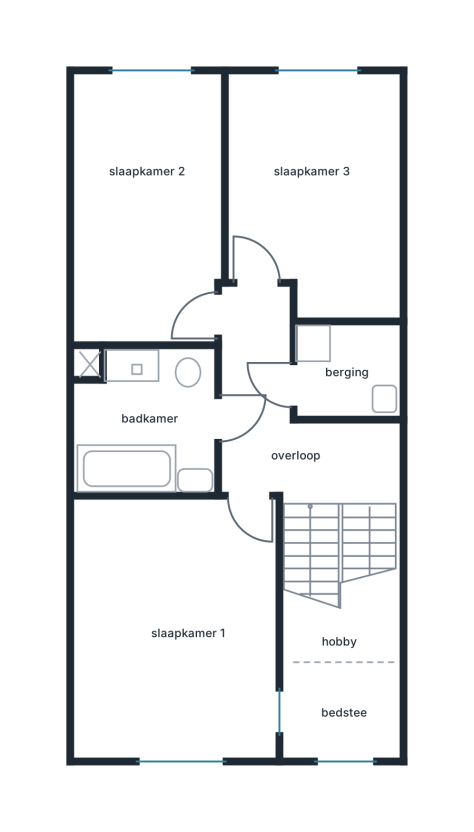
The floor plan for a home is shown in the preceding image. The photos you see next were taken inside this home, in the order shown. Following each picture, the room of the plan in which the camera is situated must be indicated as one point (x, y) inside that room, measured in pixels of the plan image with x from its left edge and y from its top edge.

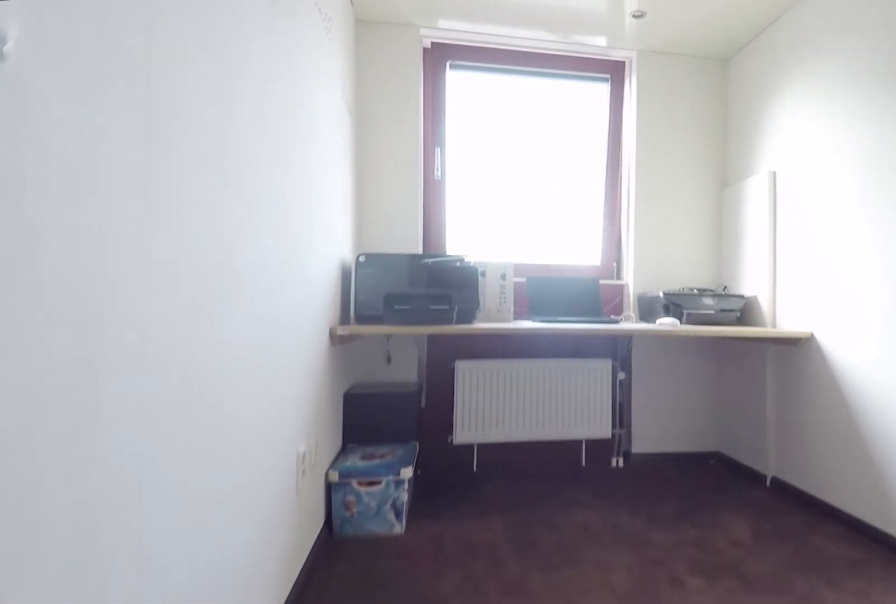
(343, 671)
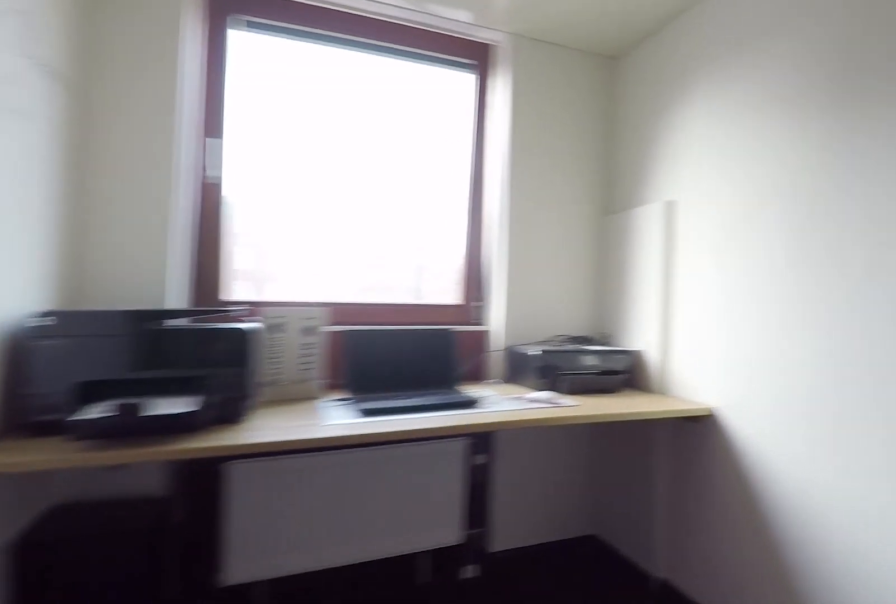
(343, 671)
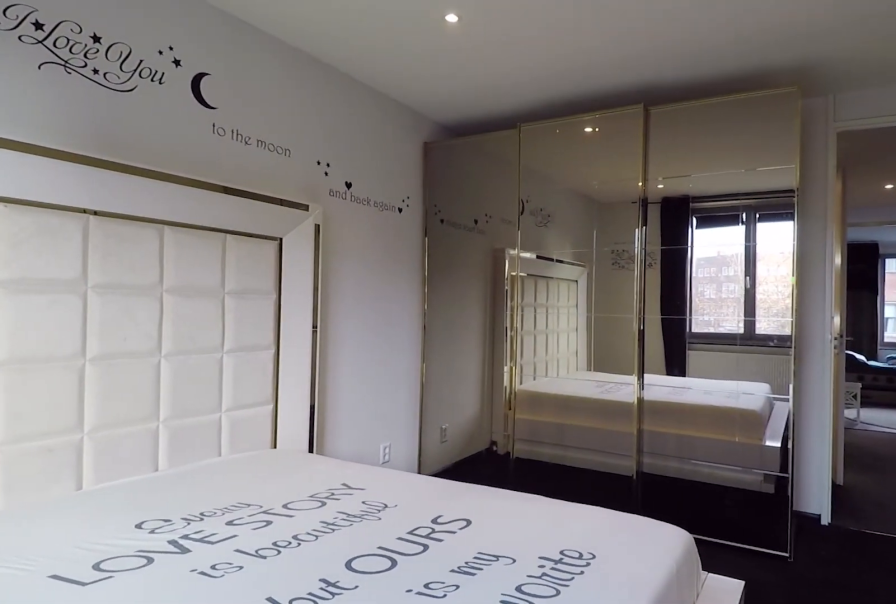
(178, 627)
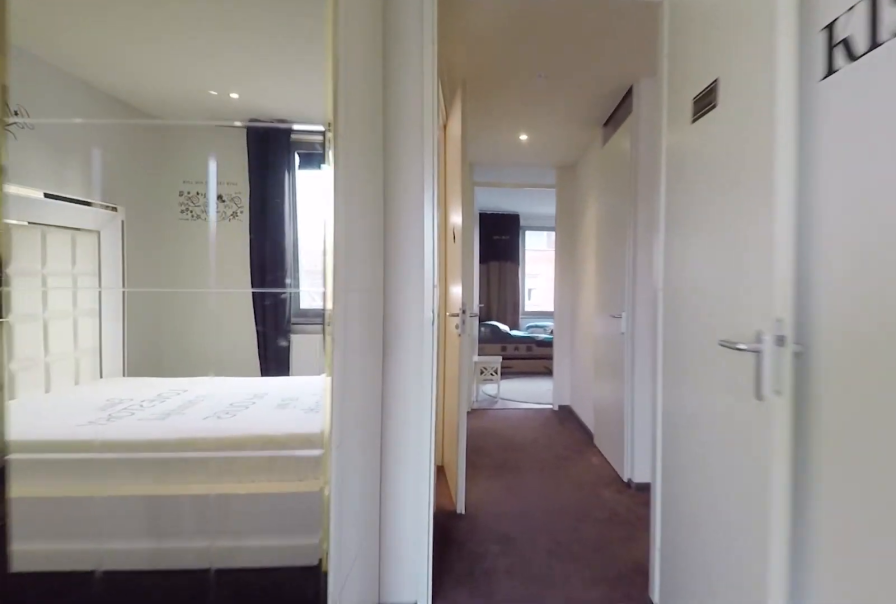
(178, 627)
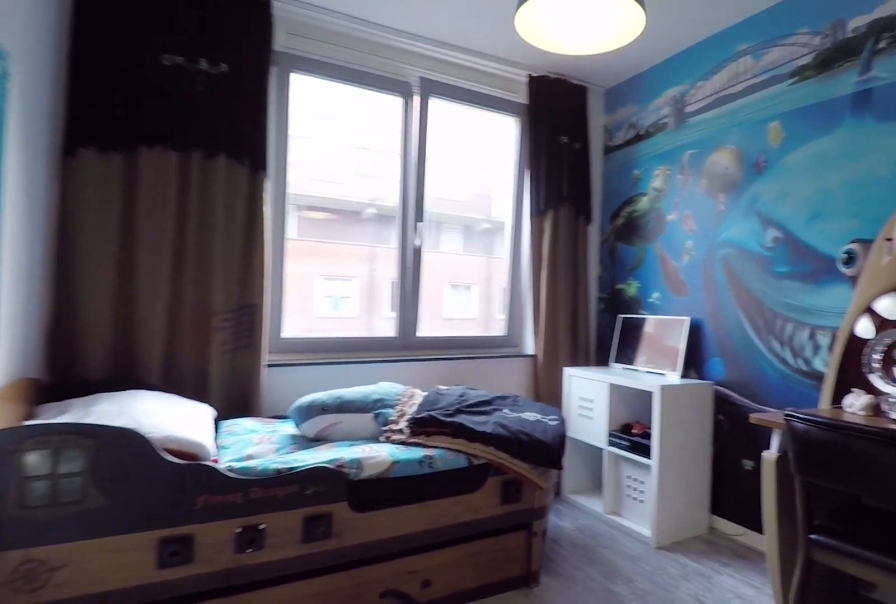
(315, 191)
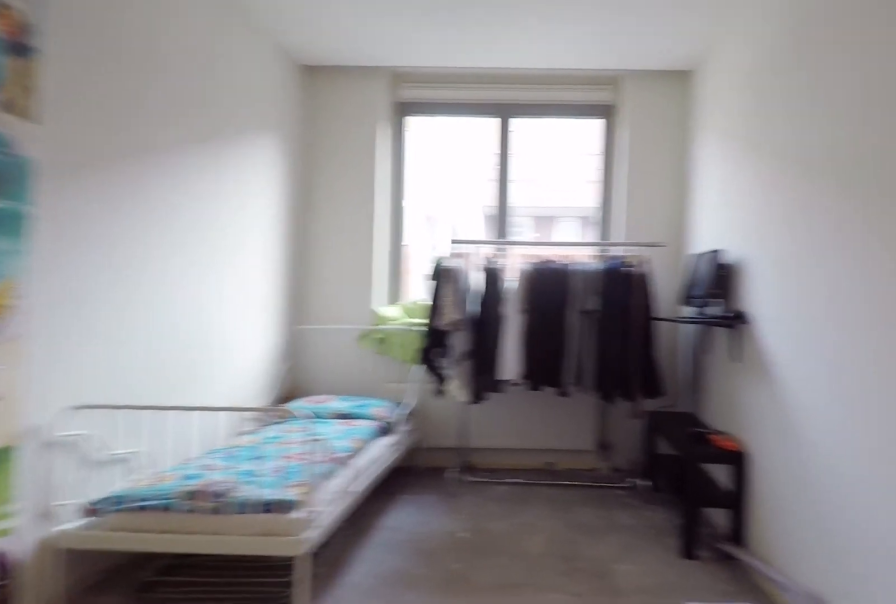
(148, 209)
